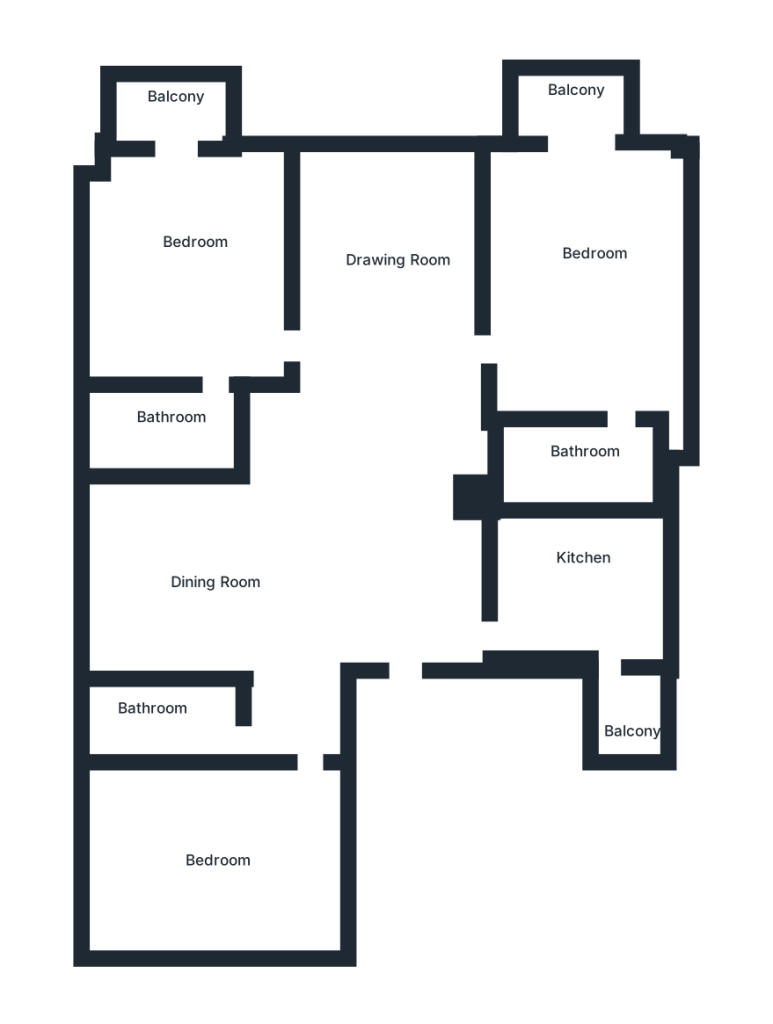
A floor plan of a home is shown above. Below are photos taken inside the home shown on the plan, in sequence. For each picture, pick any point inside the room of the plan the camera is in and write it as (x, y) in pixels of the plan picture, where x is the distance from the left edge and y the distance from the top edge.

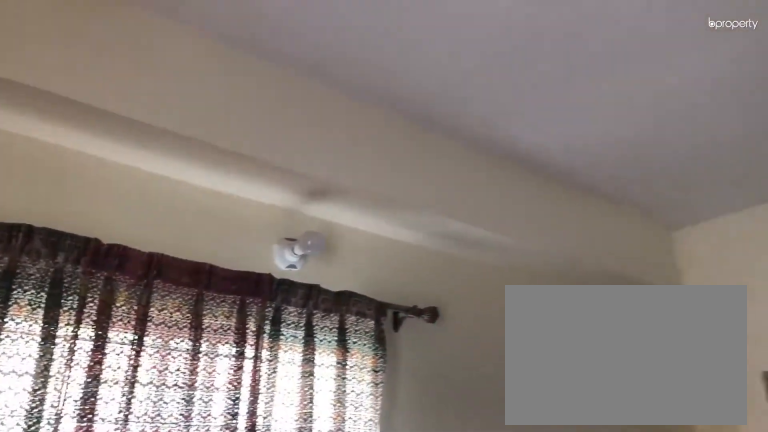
(613, 303)
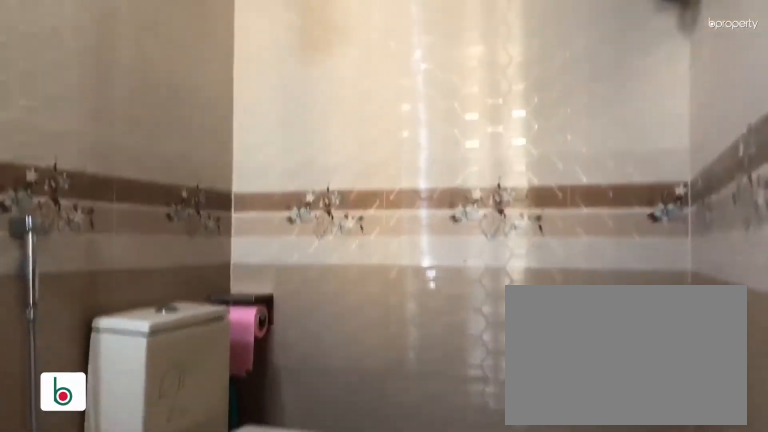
(595, 472)
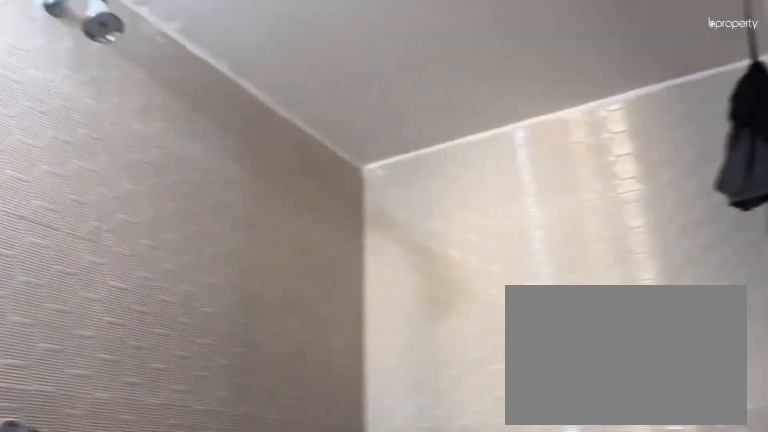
(595, 472)
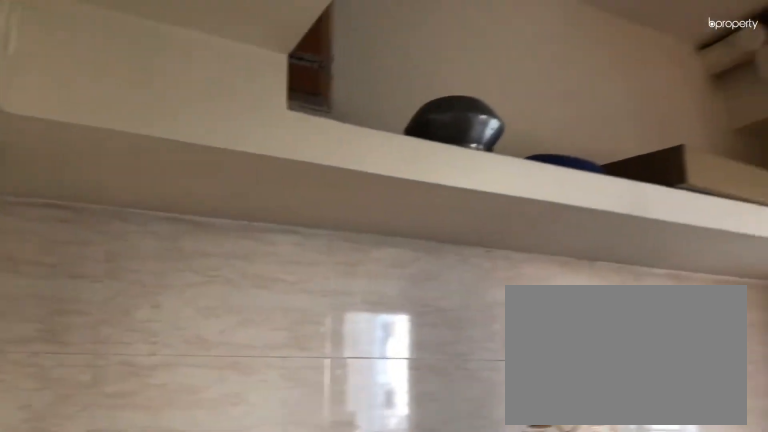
(593, 595)
